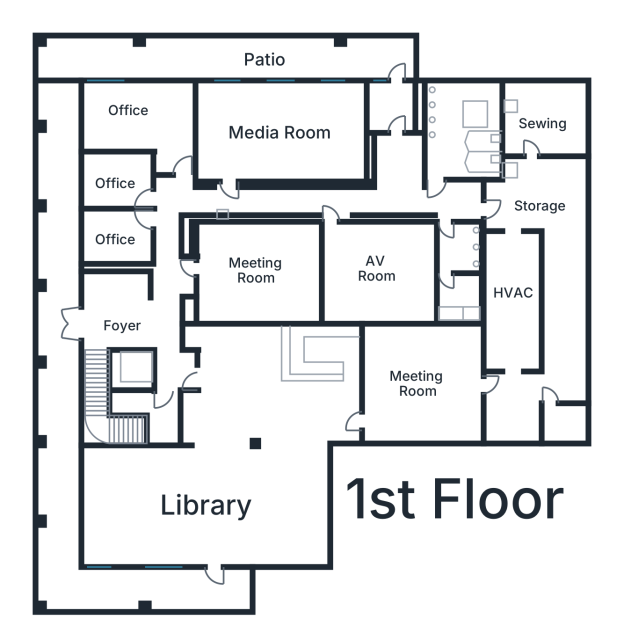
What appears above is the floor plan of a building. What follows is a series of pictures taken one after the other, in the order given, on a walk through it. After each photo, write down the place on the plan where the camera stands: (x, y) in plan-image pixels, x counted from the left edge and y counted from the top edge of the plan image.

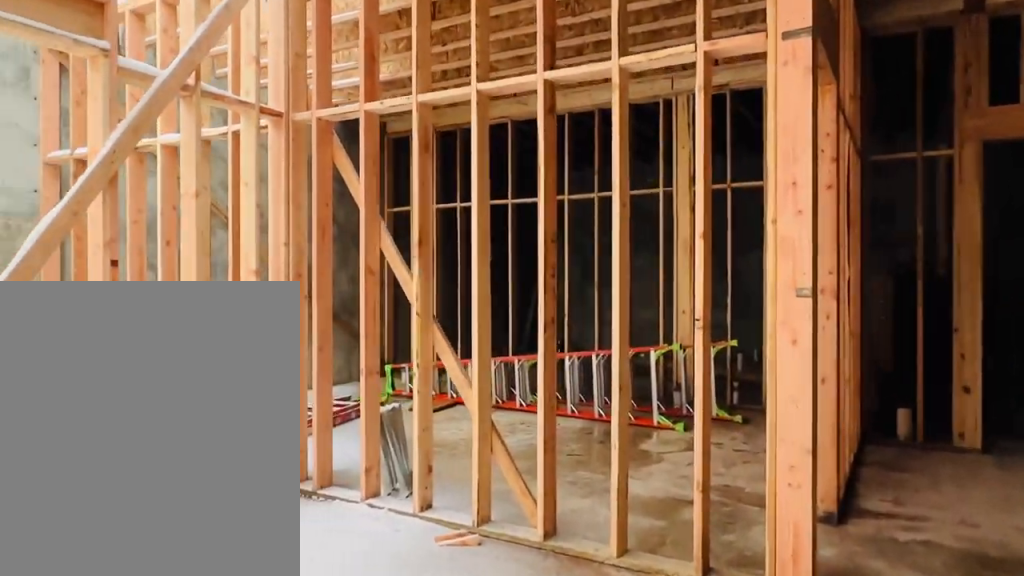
(390, 184)
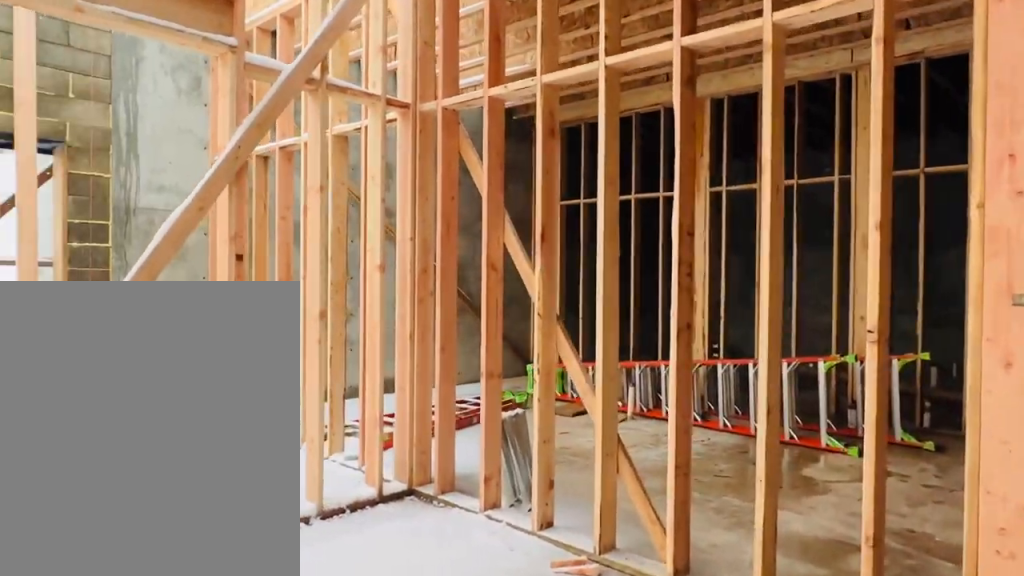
(394, 185)
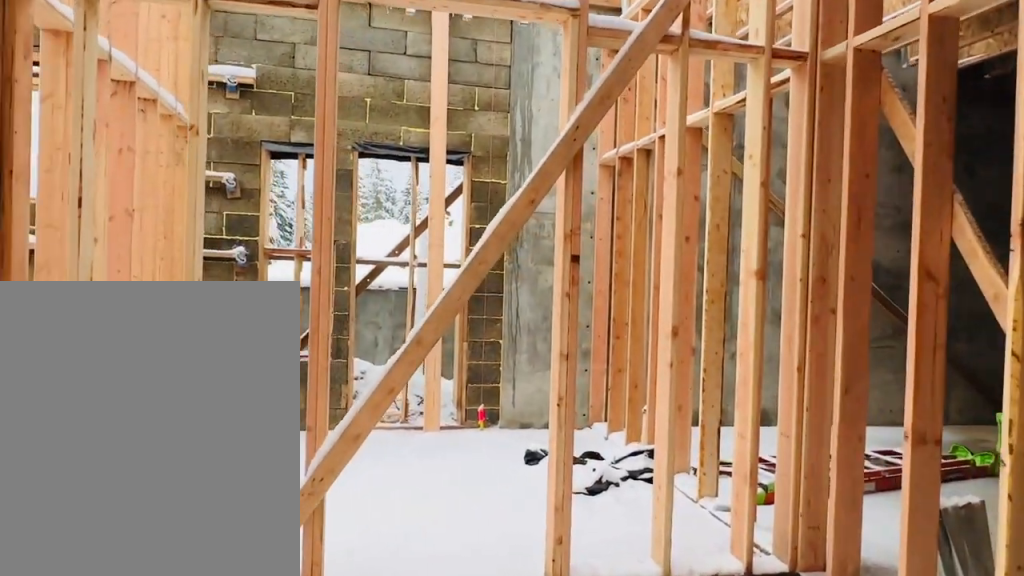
(396, 180)
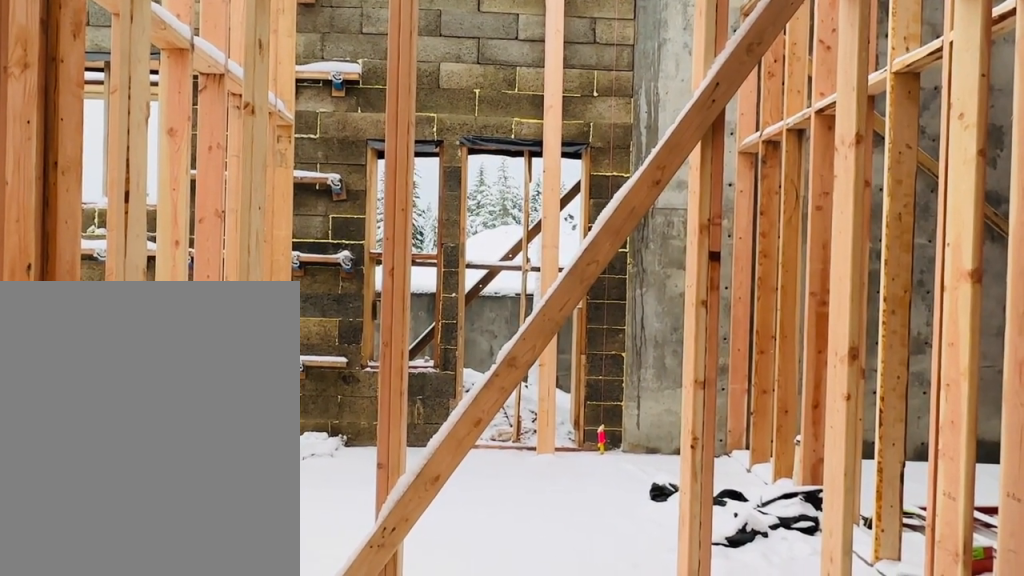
(396, 174)
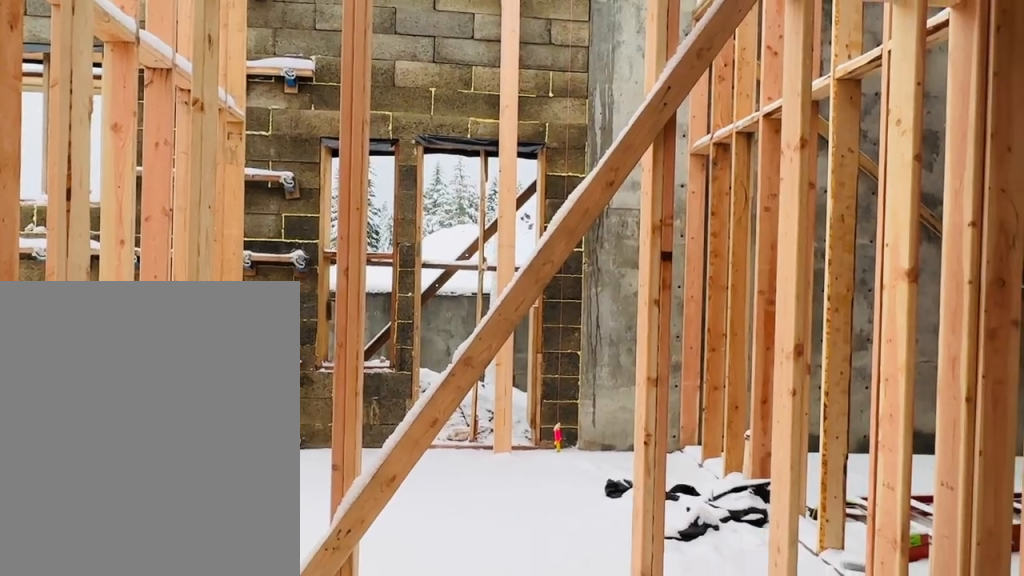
(395, 173)
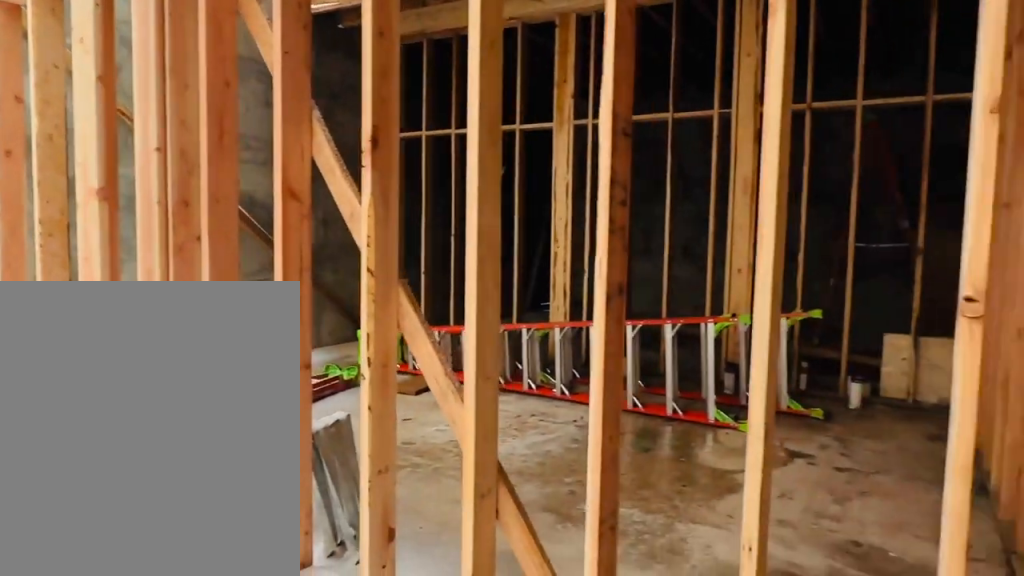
(396, 173)
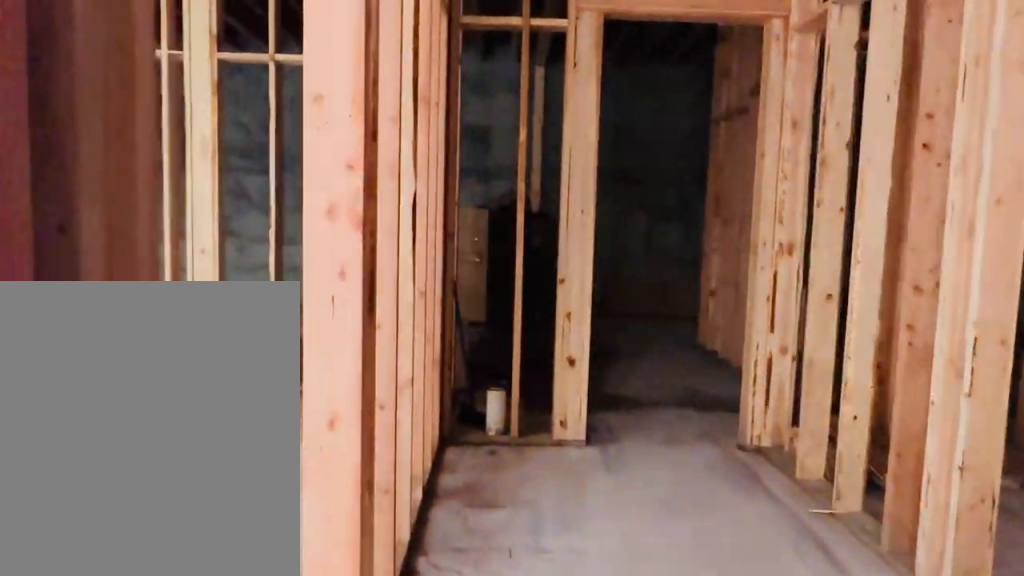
(423, 181)
